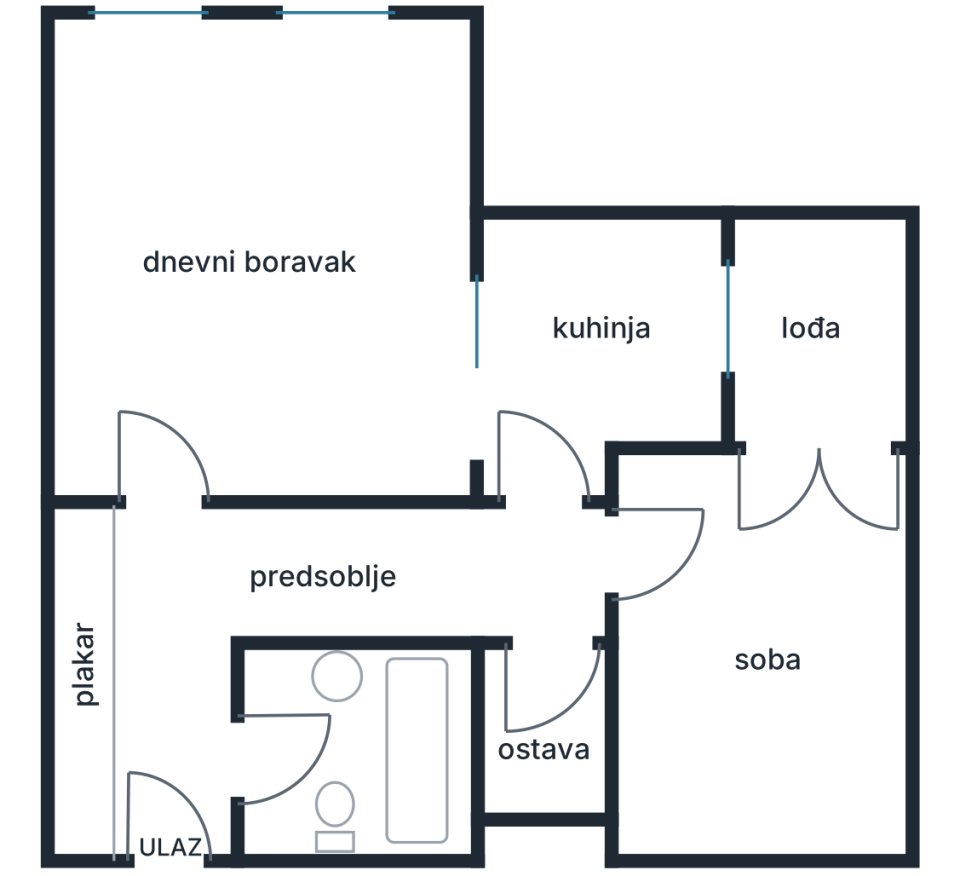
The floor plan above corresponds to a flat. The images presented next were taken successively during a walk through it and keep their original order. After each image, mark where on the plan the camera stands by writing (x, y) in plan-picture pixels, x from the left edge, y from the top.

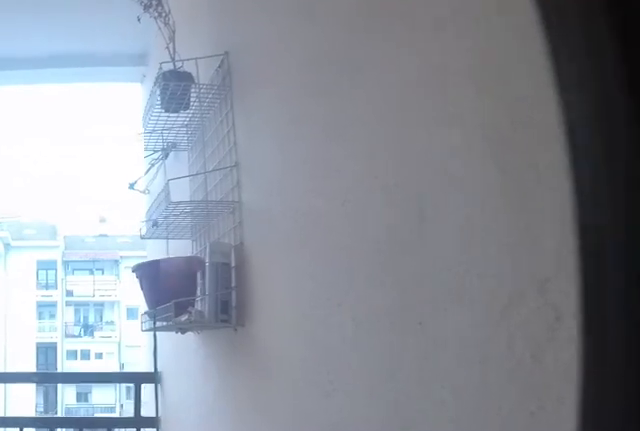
(858, 503)
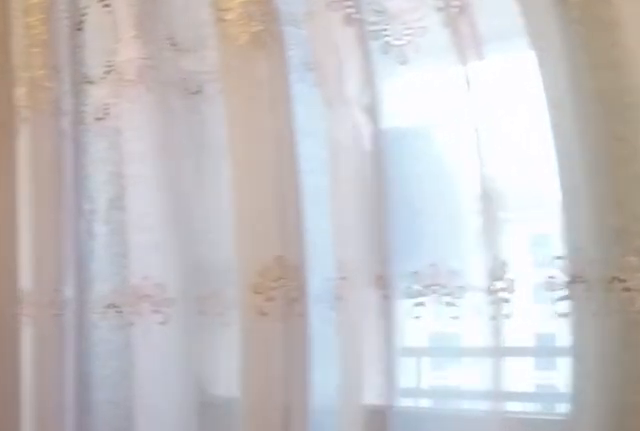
(897, 556)
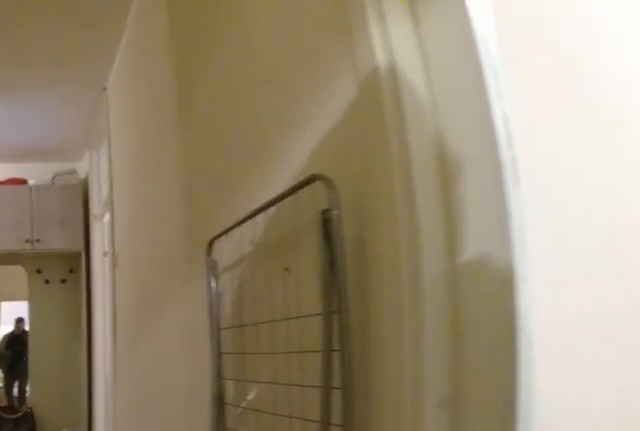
(594, 600)
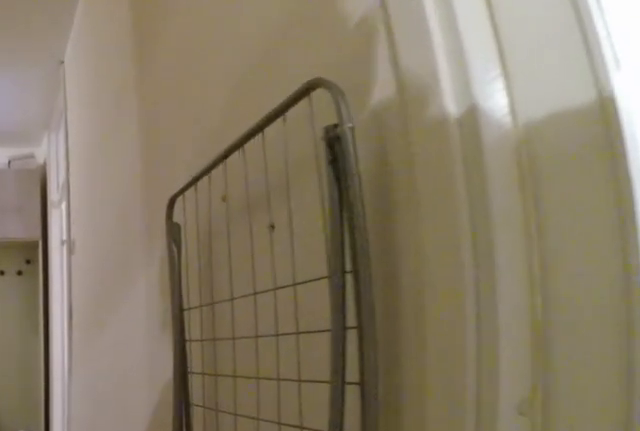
(547, 584)
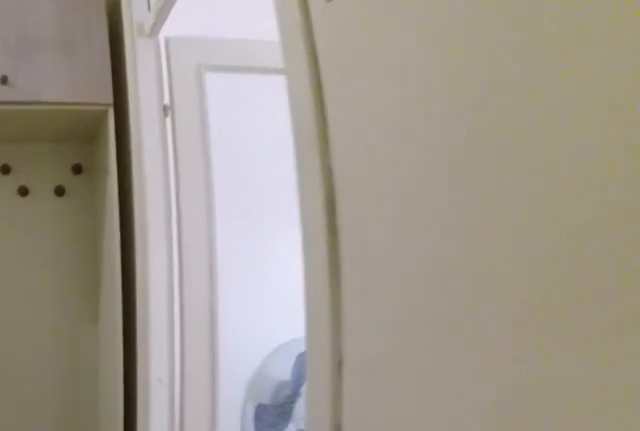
(314, 583)
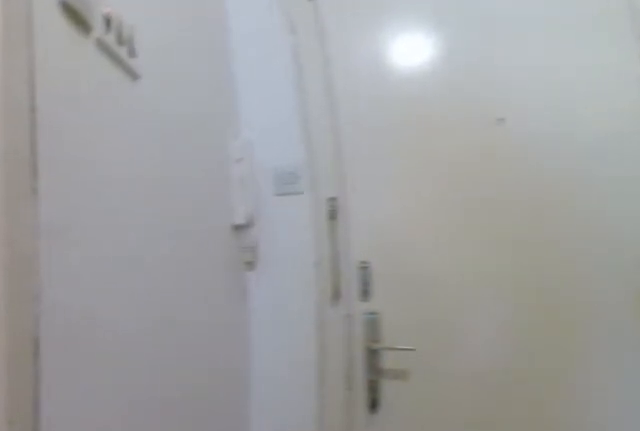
(166, 746)
